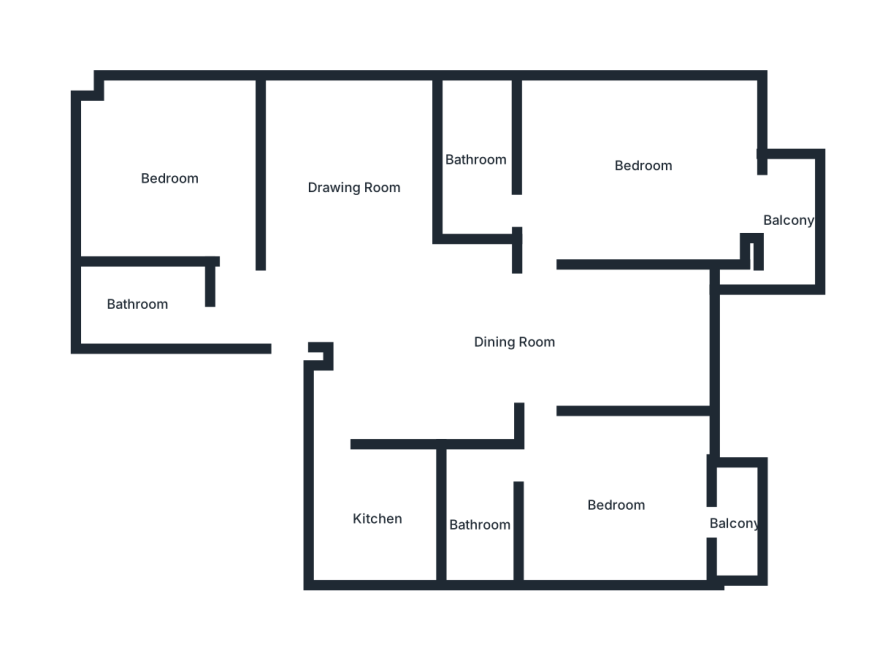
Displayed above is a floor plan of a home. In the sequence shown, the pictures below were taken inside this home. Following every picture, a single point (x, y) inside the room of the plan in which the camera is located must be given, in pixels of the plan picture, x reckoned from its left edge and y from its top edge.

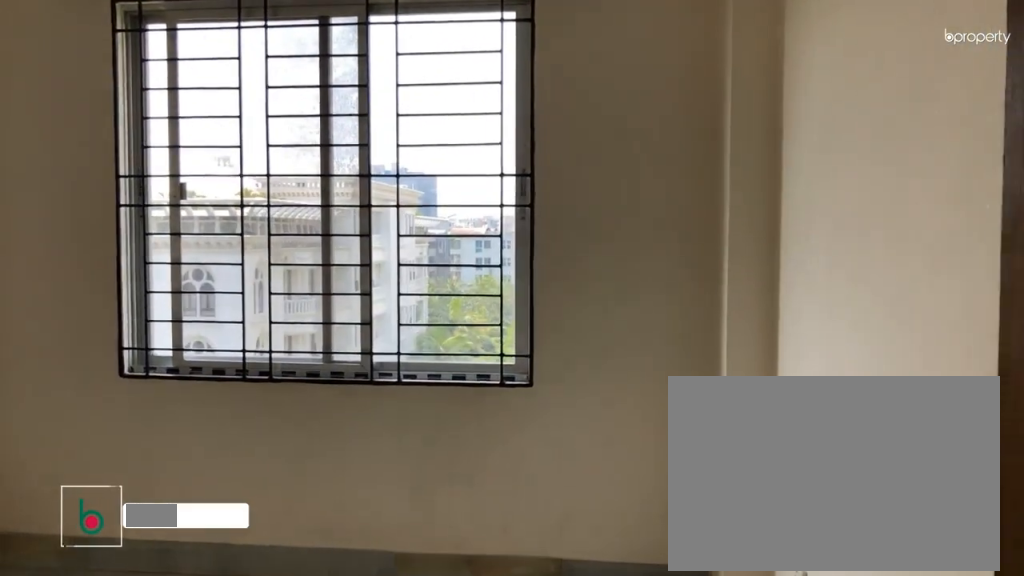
(173, 178)
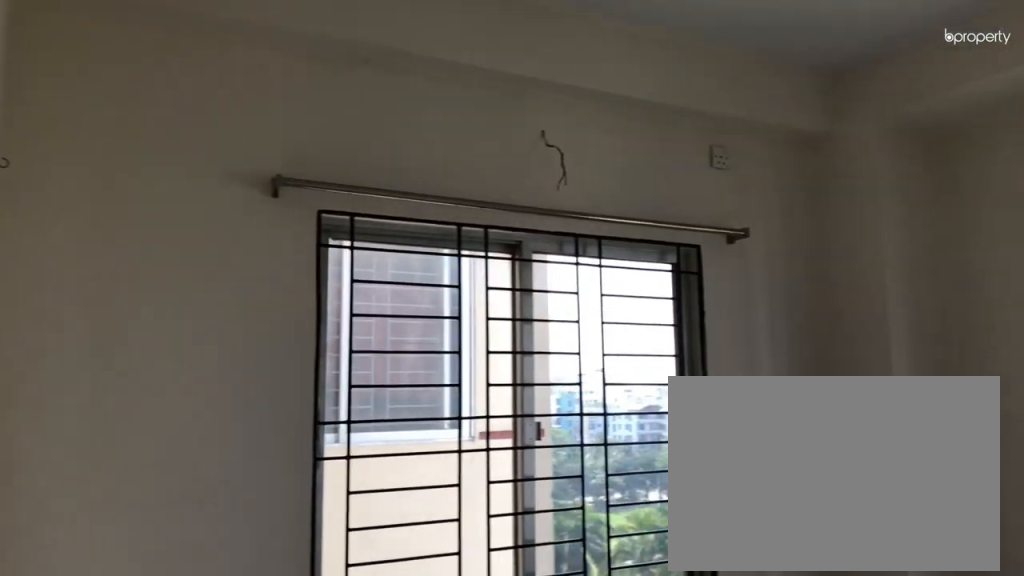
(173, 178)
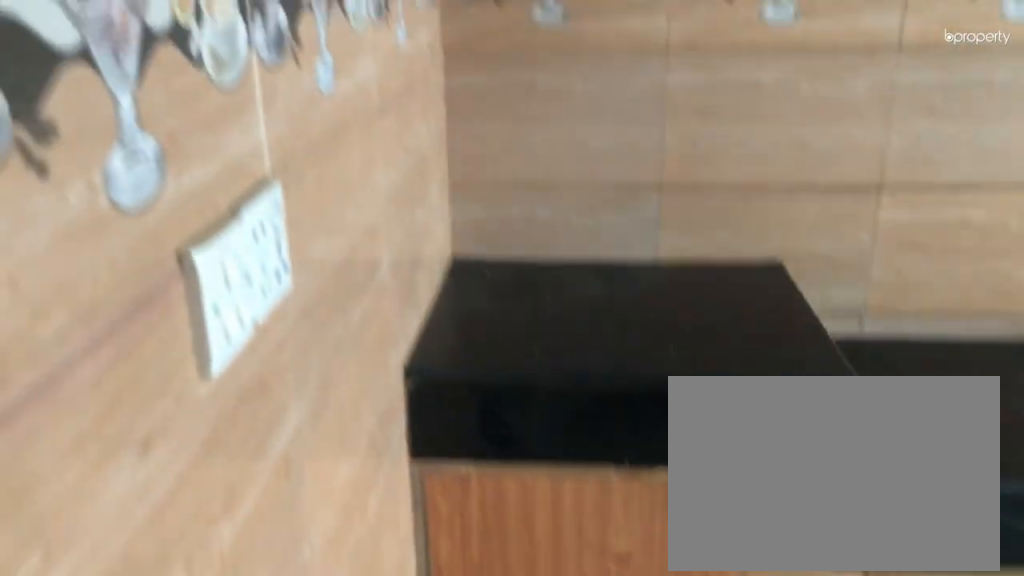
(378, 520)
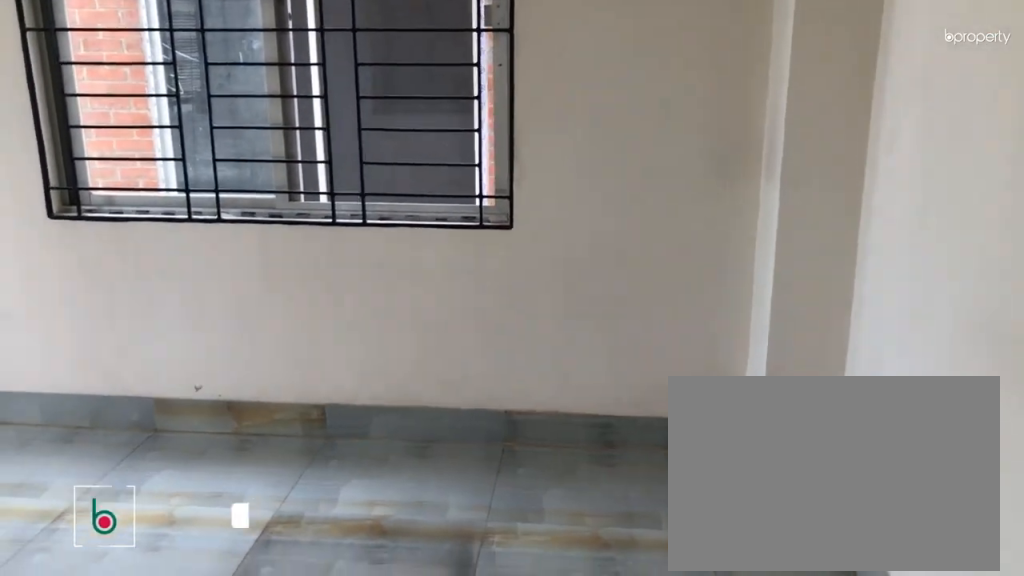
(617, 505)
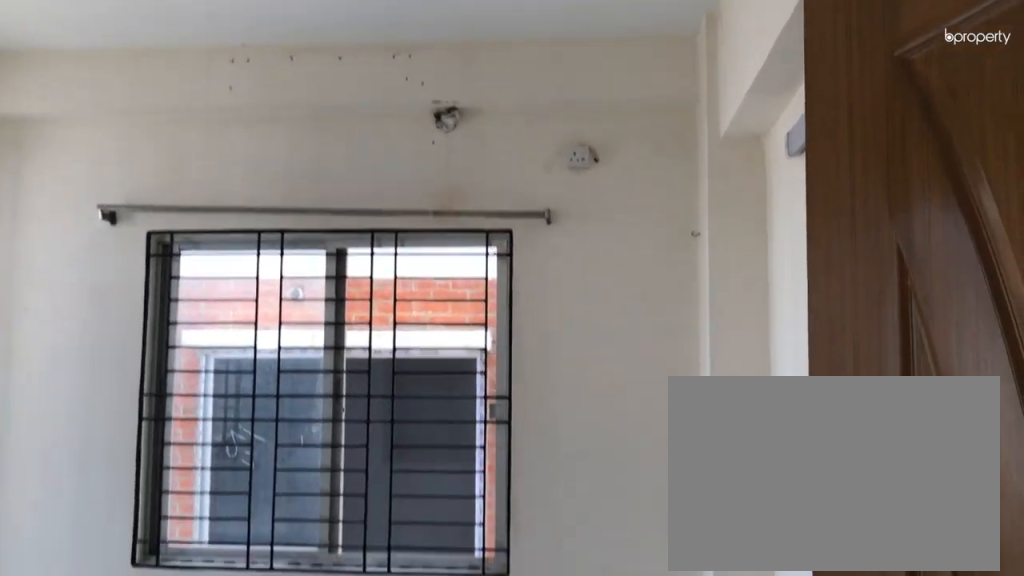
(617, 505)
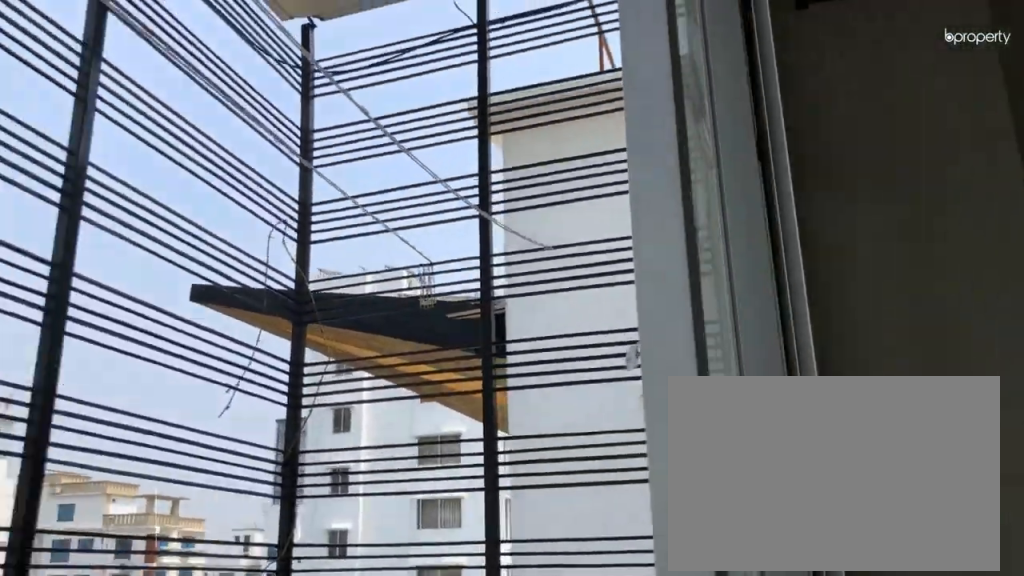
(740, 524)
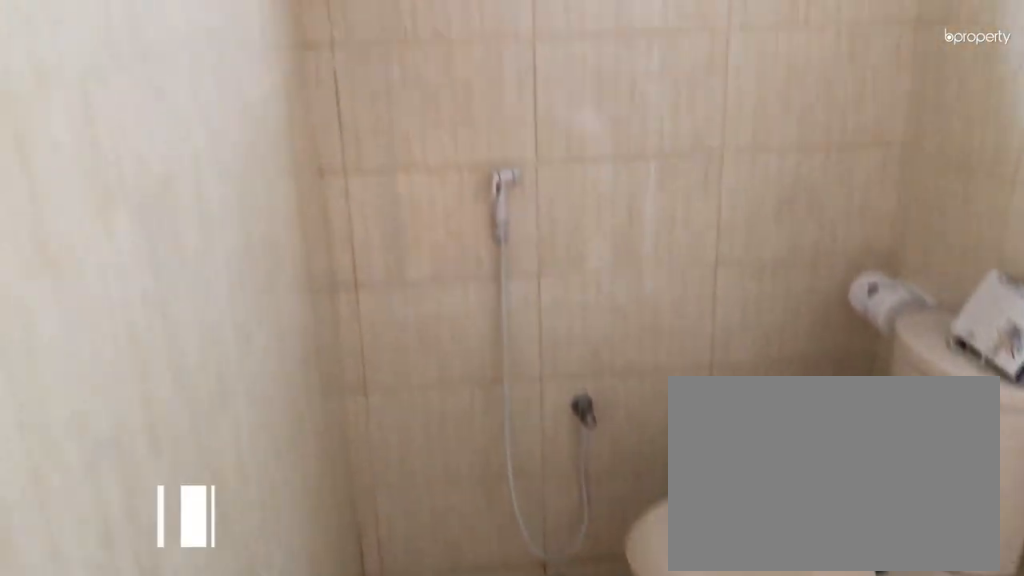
(481, 526)
